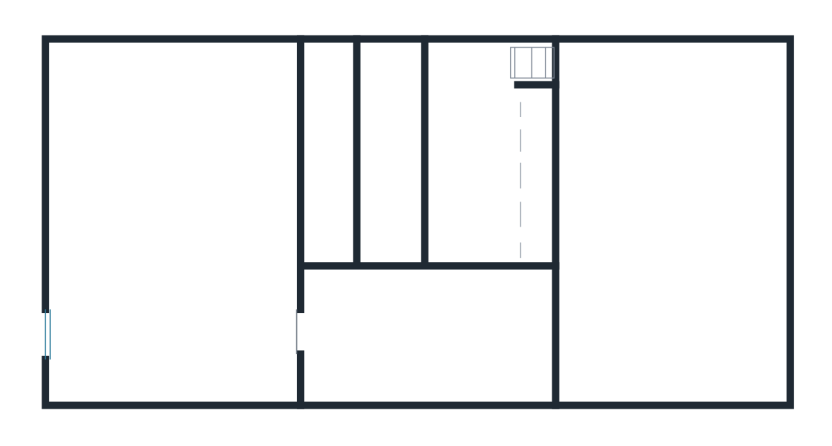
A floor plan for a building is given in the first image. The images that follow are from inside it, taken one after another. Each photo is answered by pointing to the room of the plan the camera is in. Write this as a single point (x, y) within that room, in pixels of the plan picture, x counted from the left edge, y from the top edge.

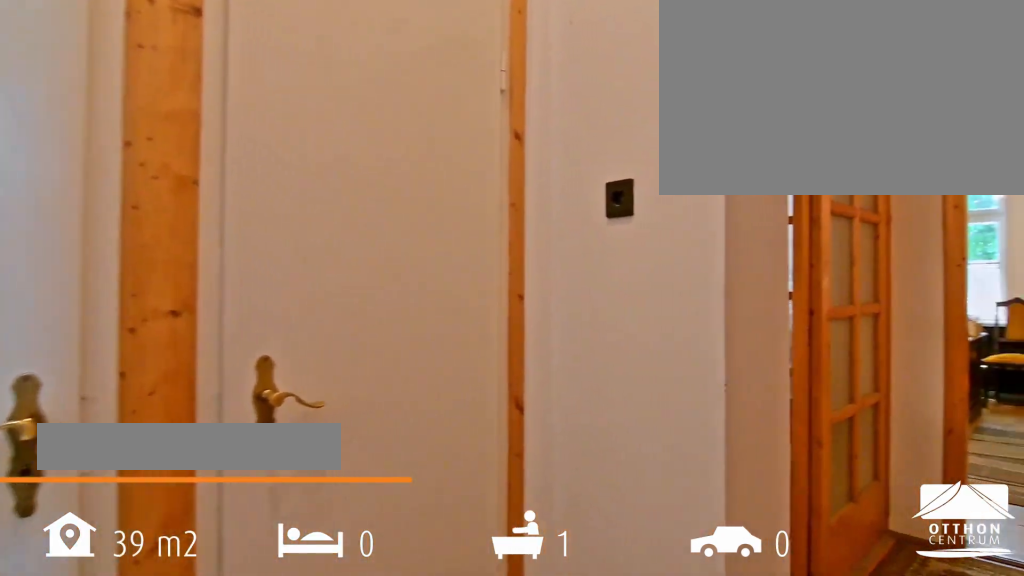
(428, 341)
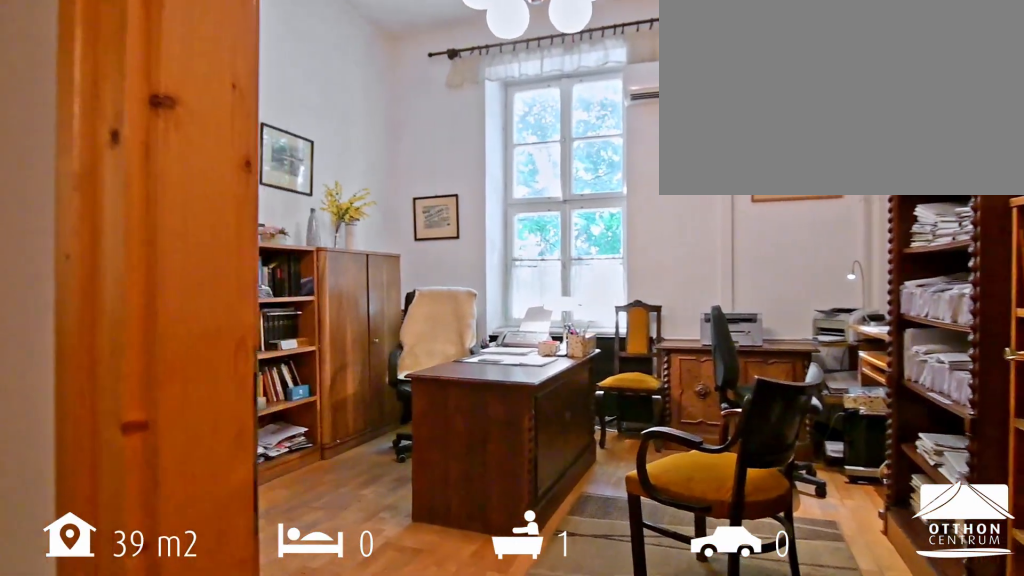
(428, 341)
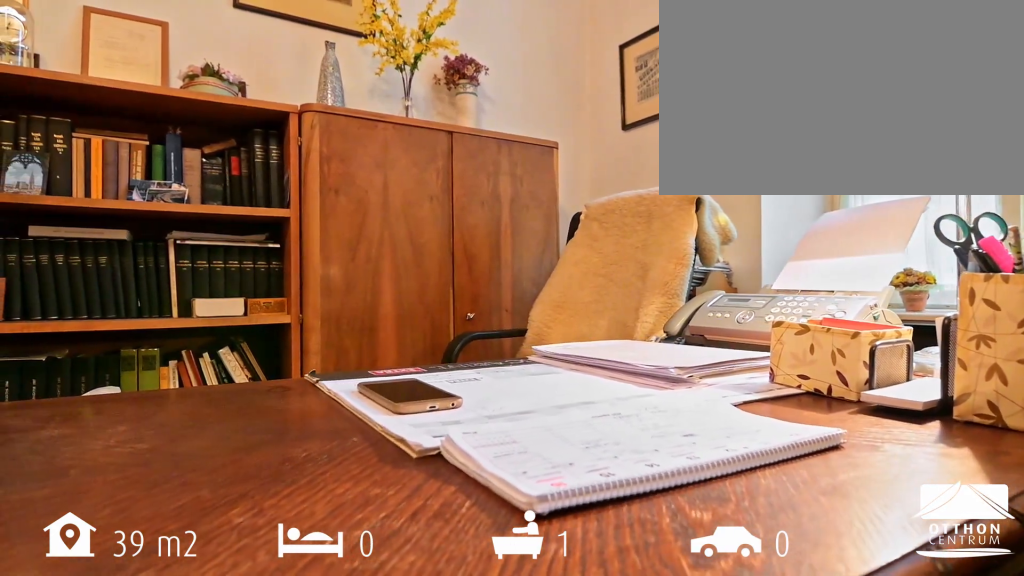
(677, 216)
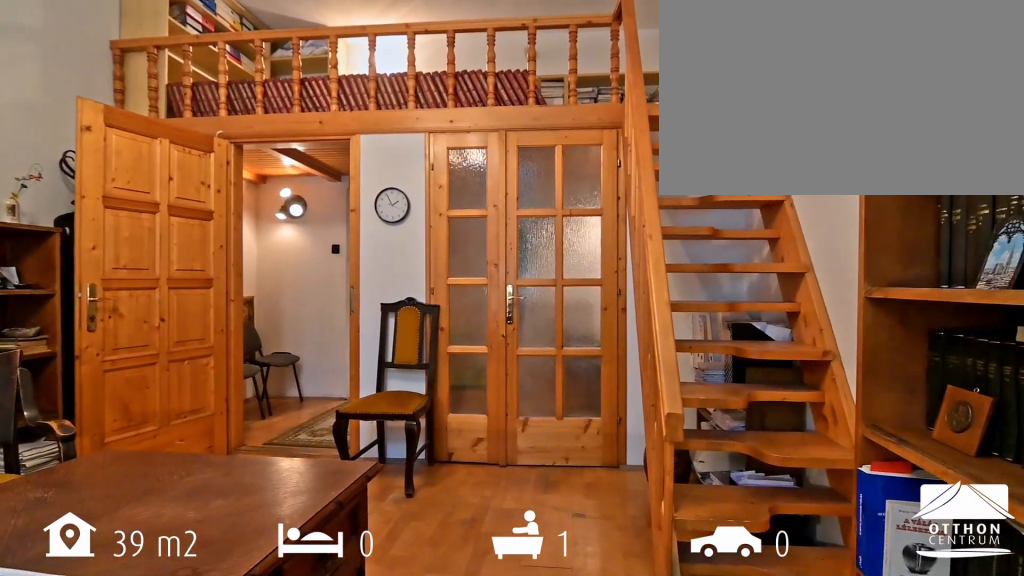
(677, 216)
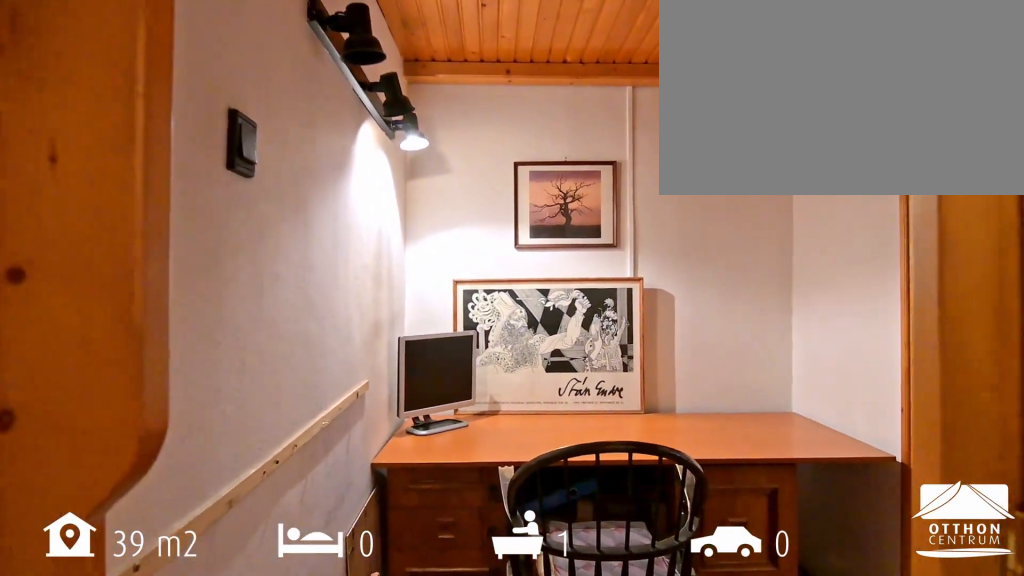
(479, 165)
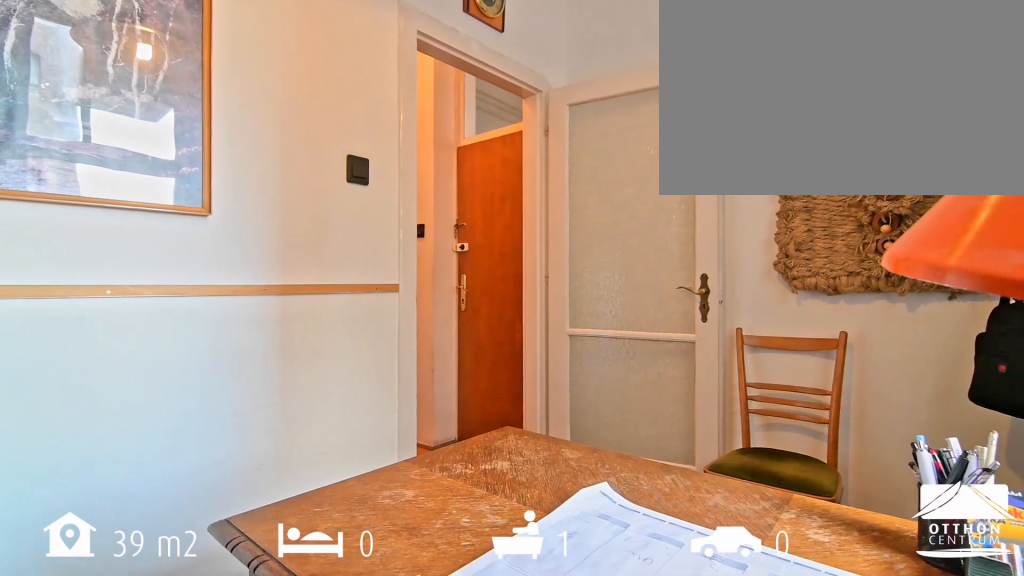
(173, 219)
